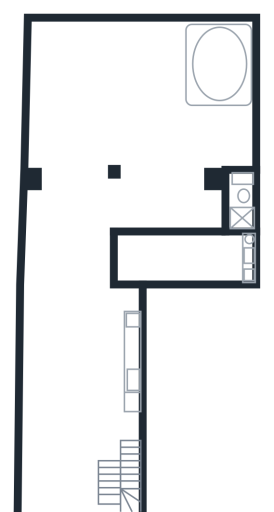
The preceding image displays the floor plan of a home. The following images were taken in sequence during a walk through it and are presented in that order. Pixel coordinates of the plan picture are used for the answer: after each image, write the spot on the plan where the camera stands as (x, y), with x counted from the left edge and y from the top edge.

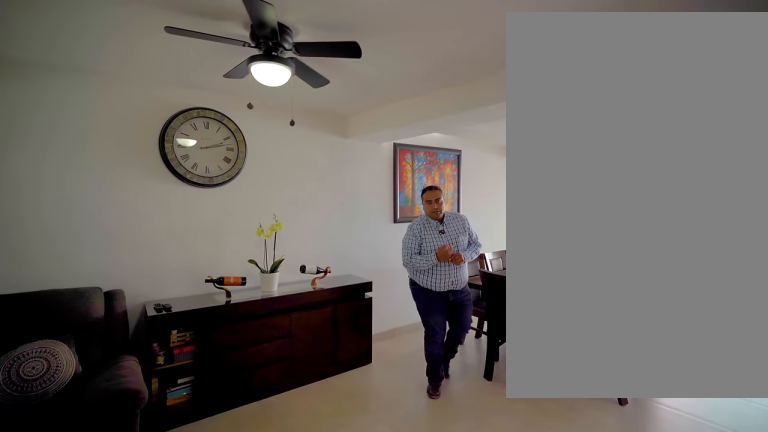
(85, 422)
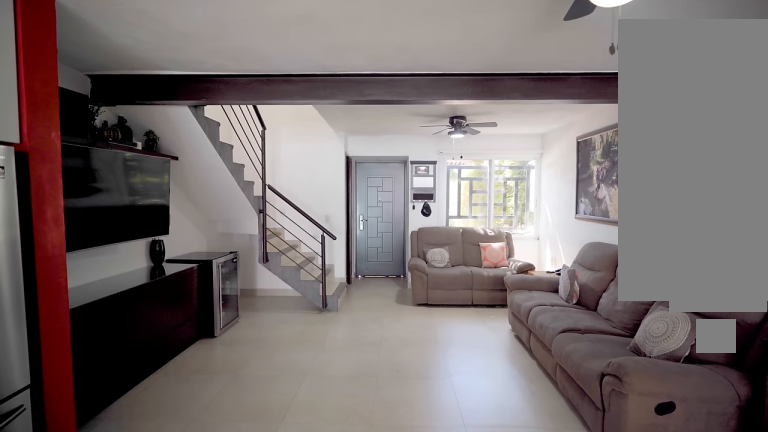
(96, 411)
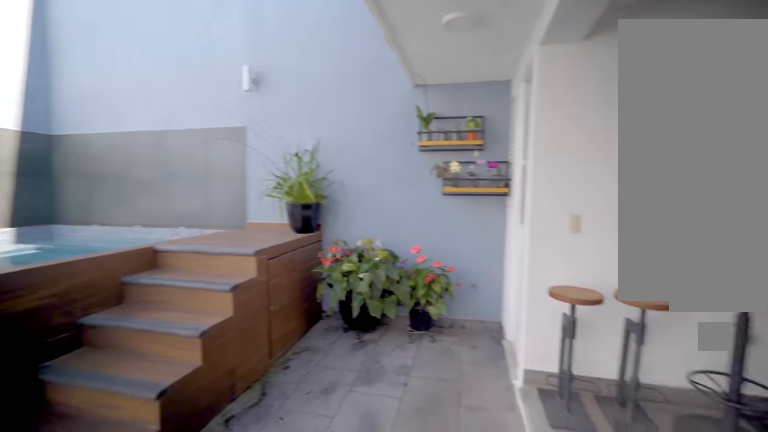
(123, 220)
